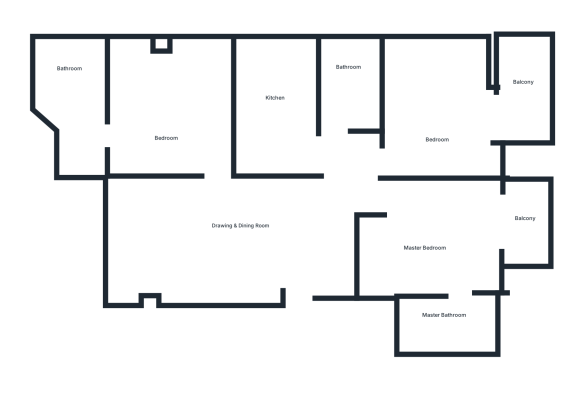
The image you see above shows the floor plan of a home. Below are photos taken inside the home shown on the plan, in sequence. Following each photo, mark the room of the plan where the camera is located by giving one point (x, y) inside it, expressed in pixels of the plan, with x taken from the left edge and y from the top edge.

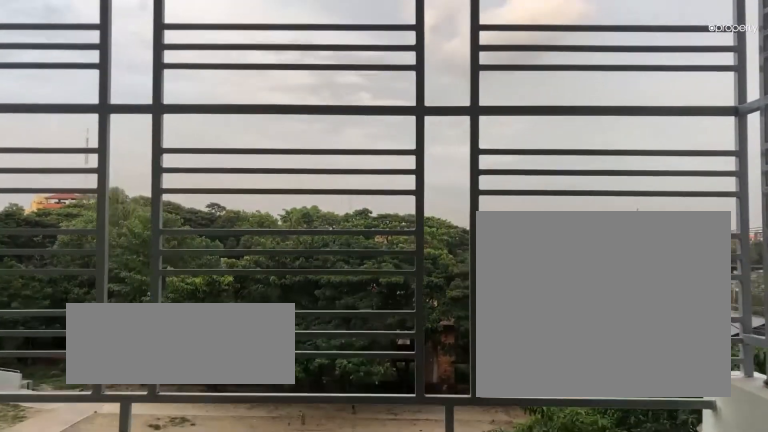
(517, 90)
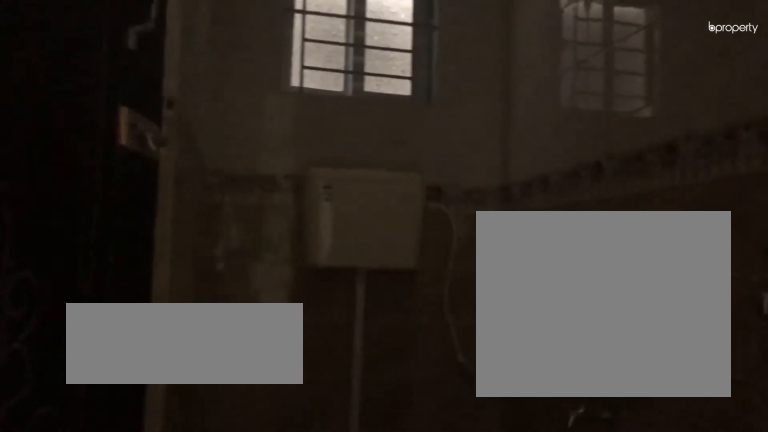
(342, 86)
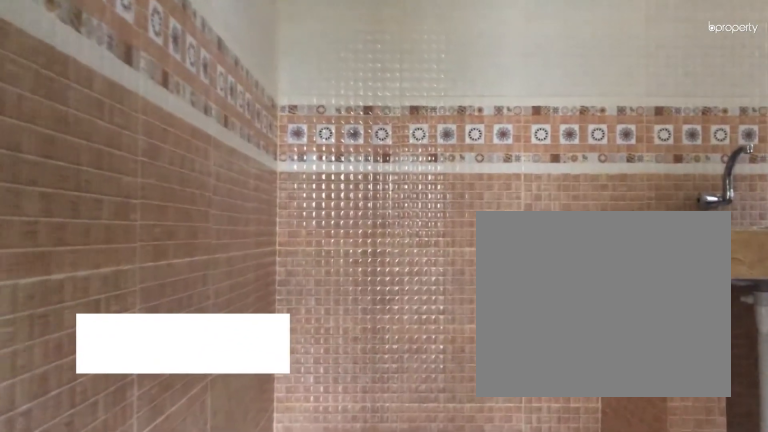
(278, 112)
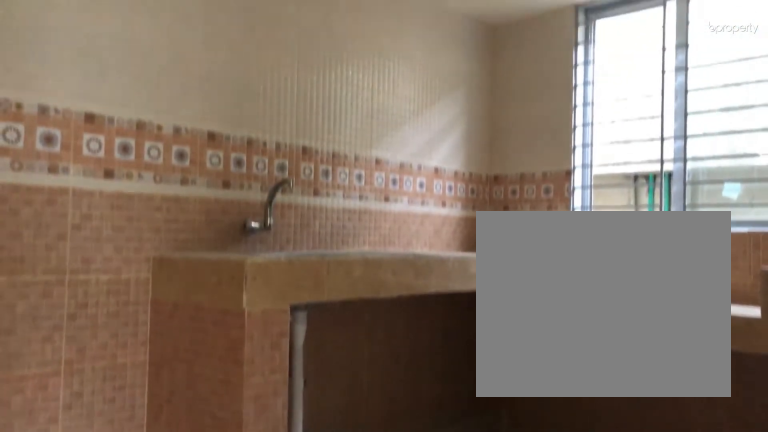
(278, 112)
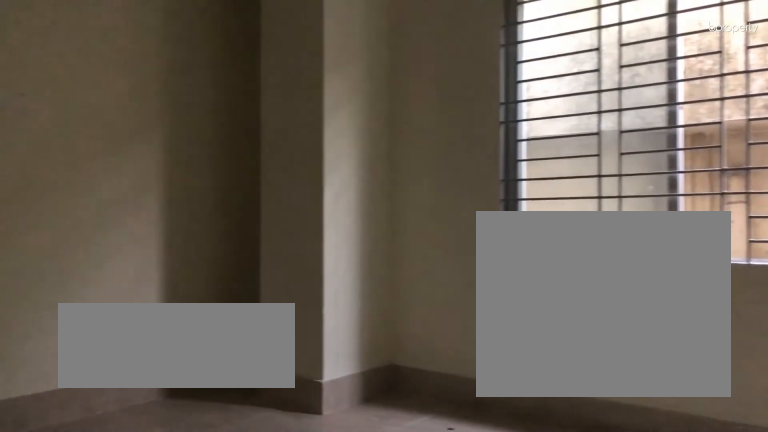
(169, 112)
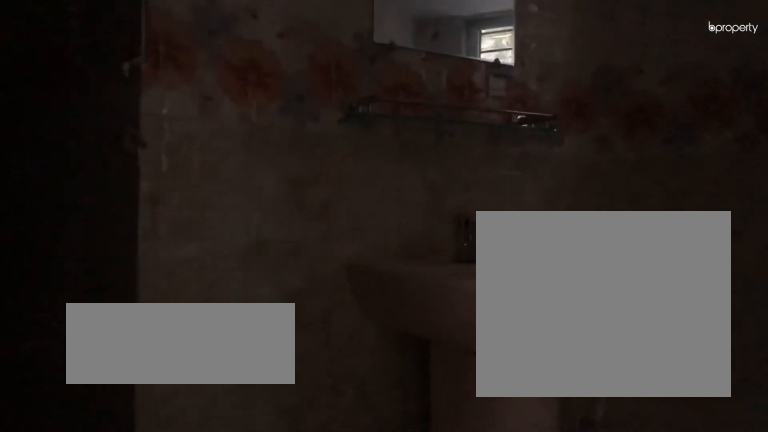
(71, 84)
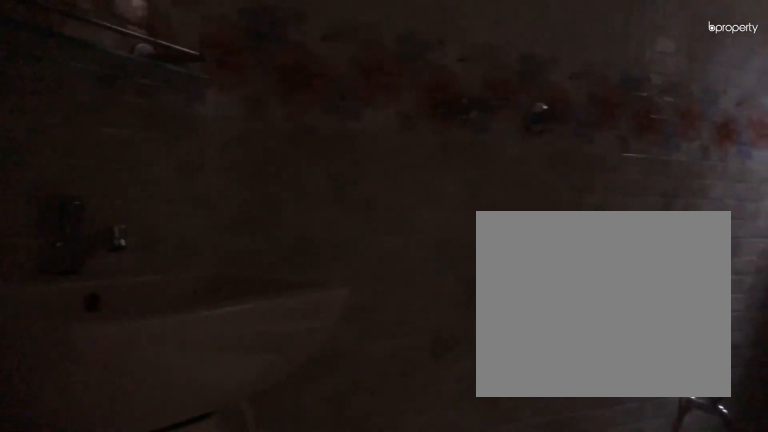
(71, 84)
